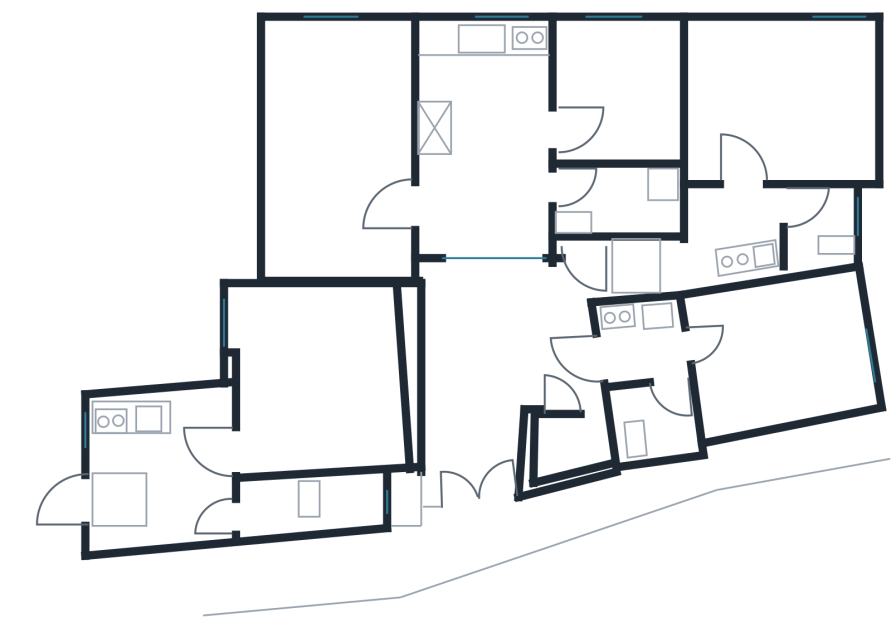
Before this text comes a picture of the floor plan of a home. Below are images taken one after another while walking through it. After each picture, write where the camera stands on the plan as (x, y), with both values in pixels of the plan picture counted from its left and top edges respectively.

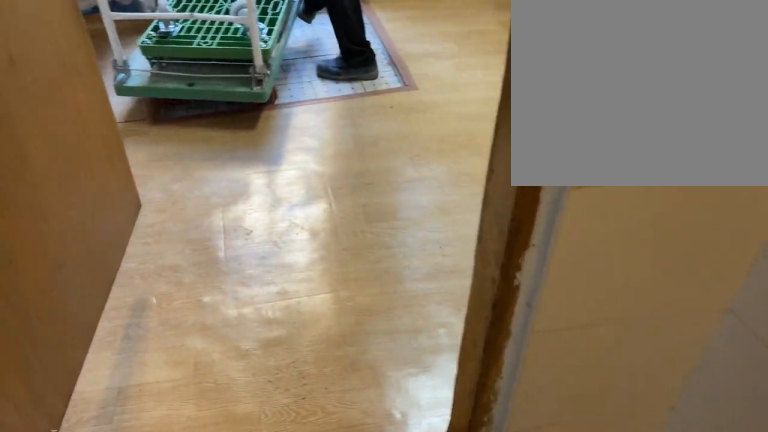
(283, 509)
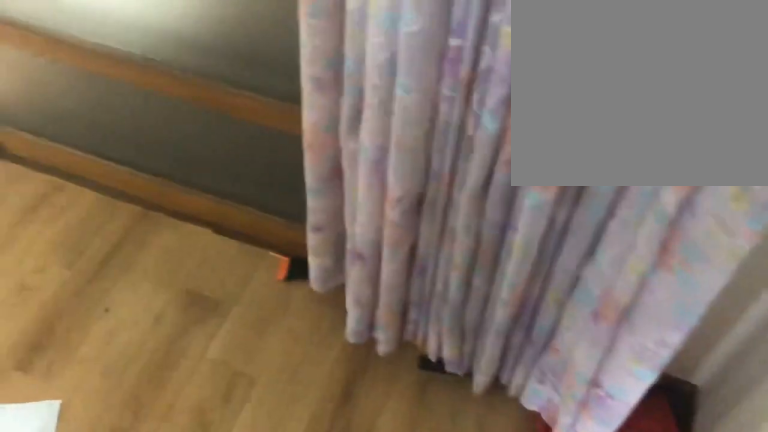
(487, 193)
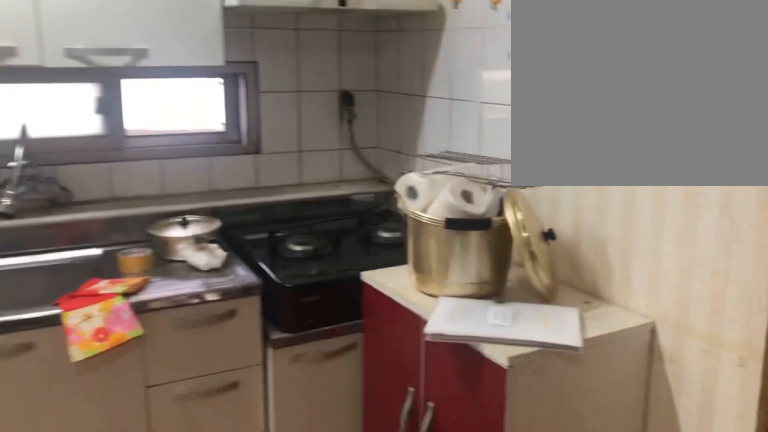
(506, 142)
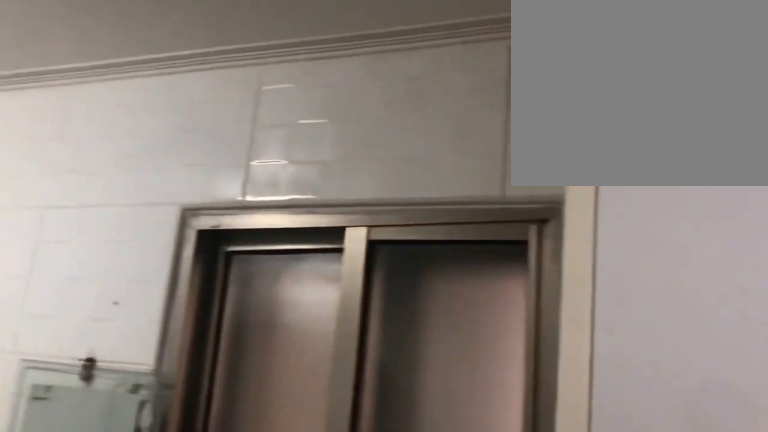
(571, 198)
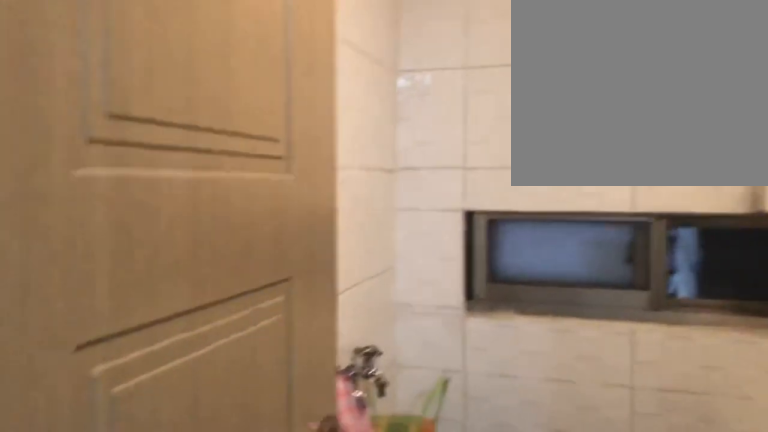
(804, 237)
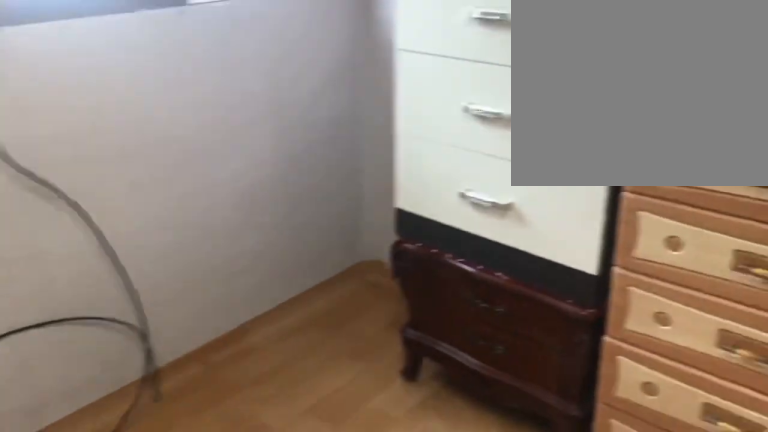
(762, 129)
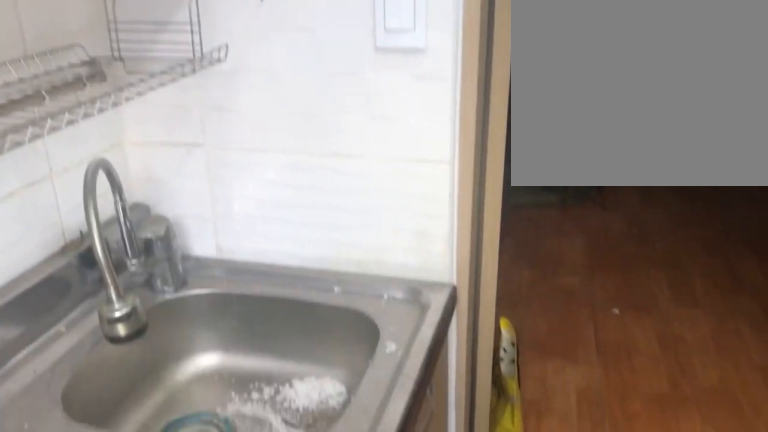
(648, 355)
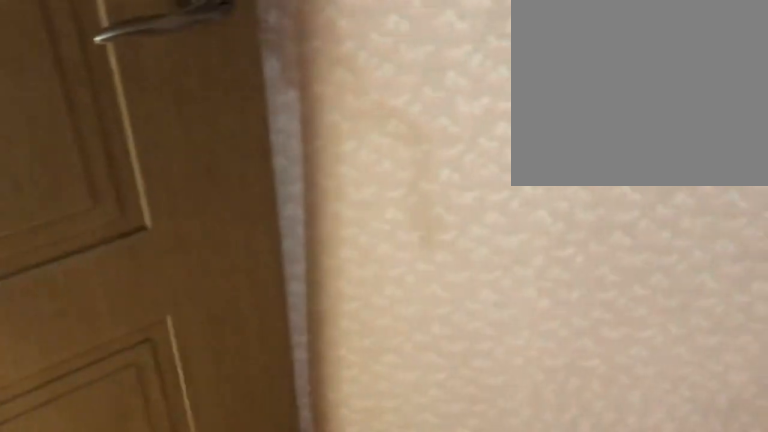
(719, 350)
